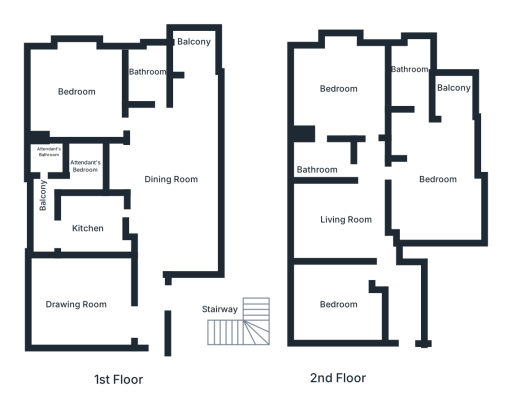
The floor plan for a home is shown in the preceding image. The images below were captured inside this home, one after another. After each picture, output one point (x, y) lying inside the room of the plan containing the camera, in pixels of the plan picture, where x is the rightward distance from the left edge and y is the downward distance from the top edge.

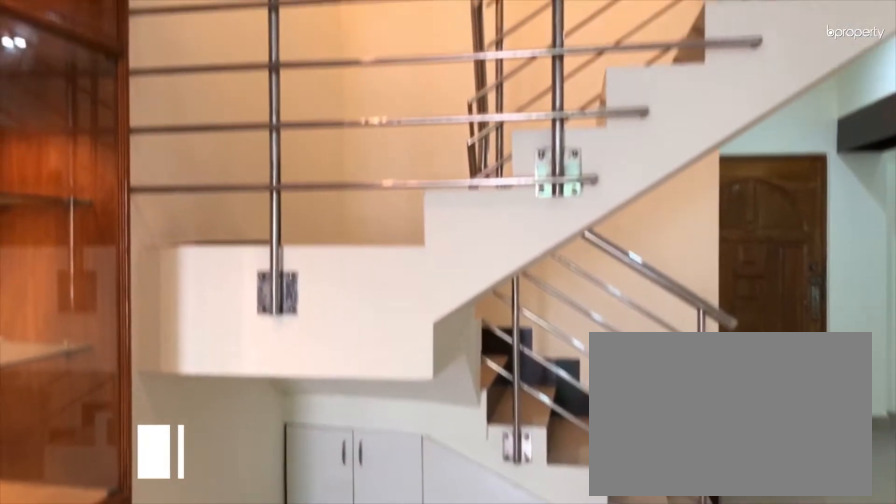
(212, 329)
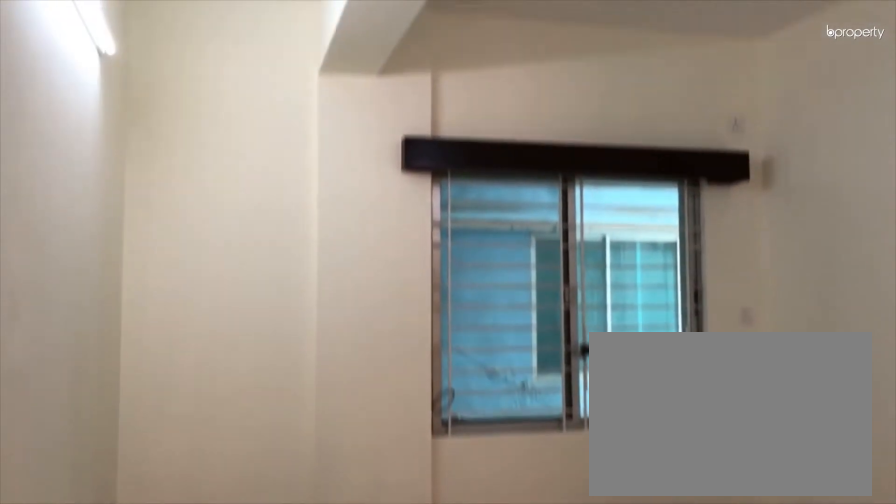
(339, 214)
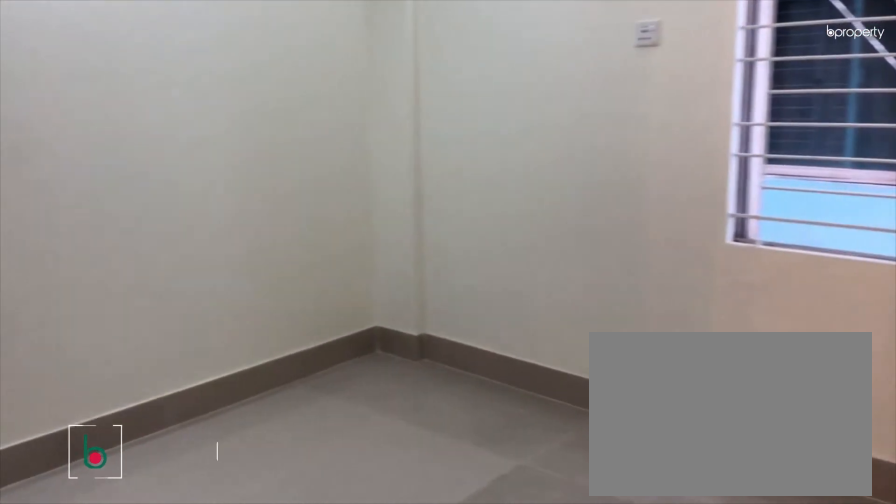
(334, 305)
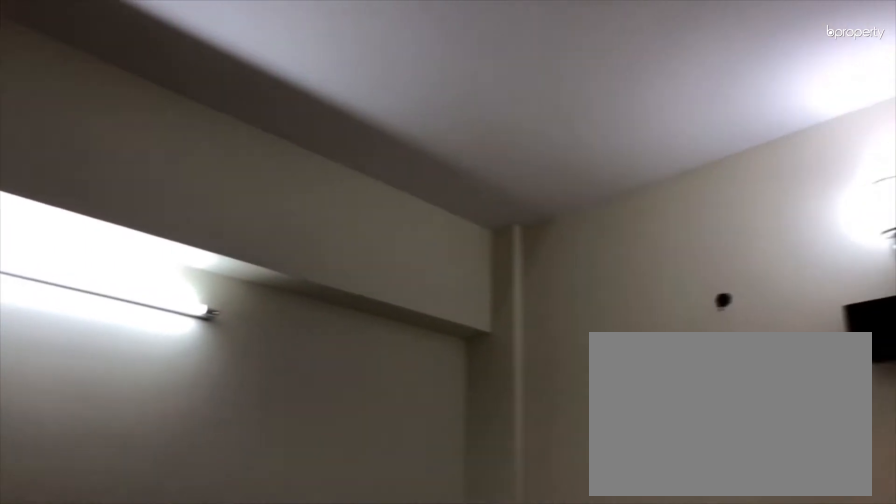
(335, 305)
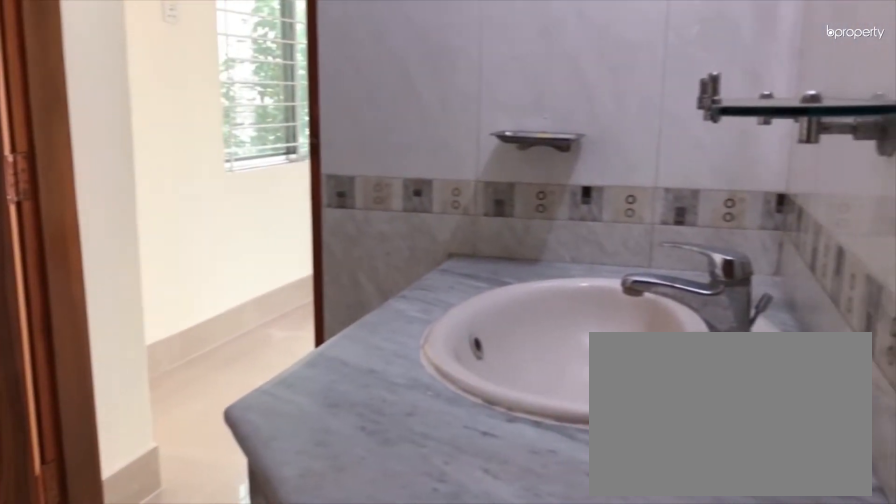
(328, 161)
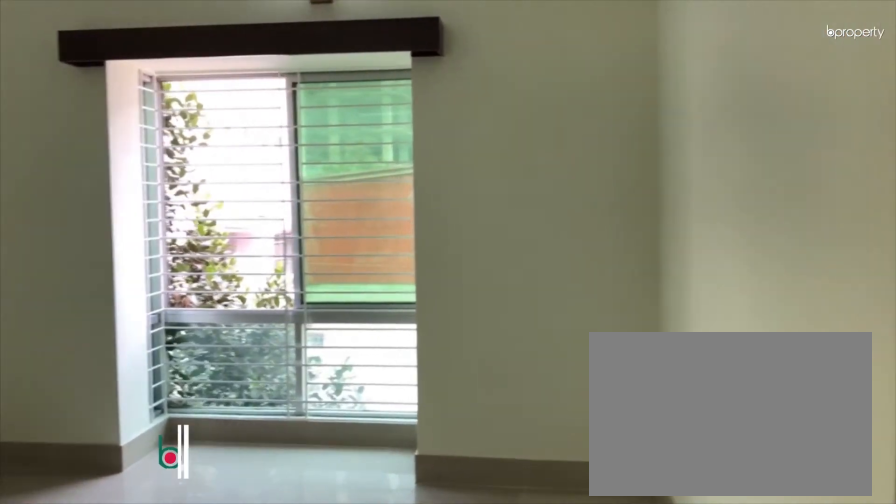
(331, 83)
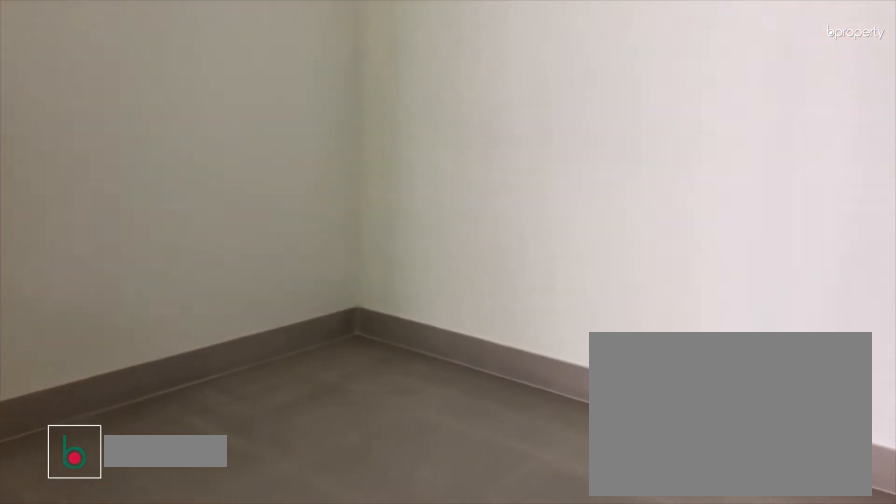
(437, 191)
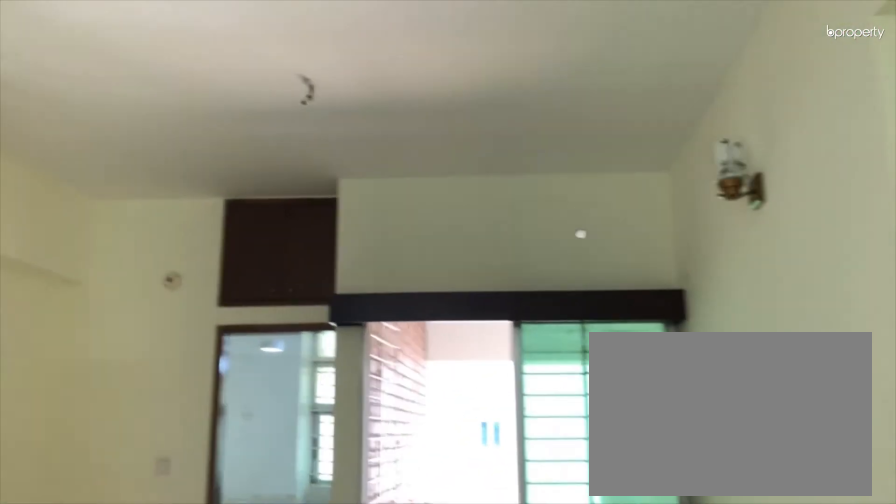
(437, 191)
